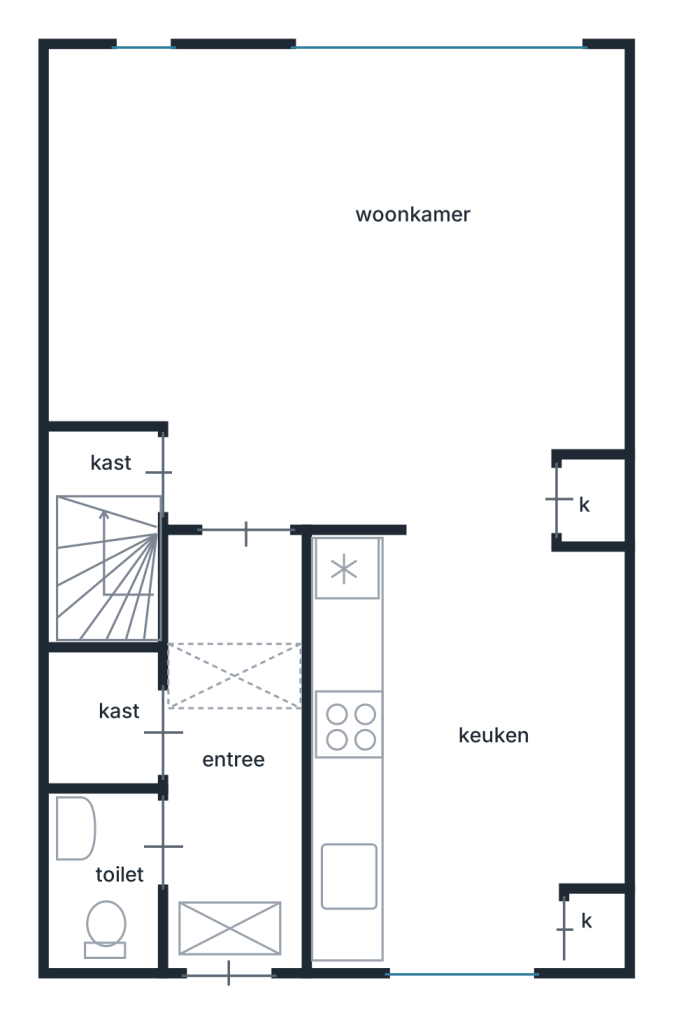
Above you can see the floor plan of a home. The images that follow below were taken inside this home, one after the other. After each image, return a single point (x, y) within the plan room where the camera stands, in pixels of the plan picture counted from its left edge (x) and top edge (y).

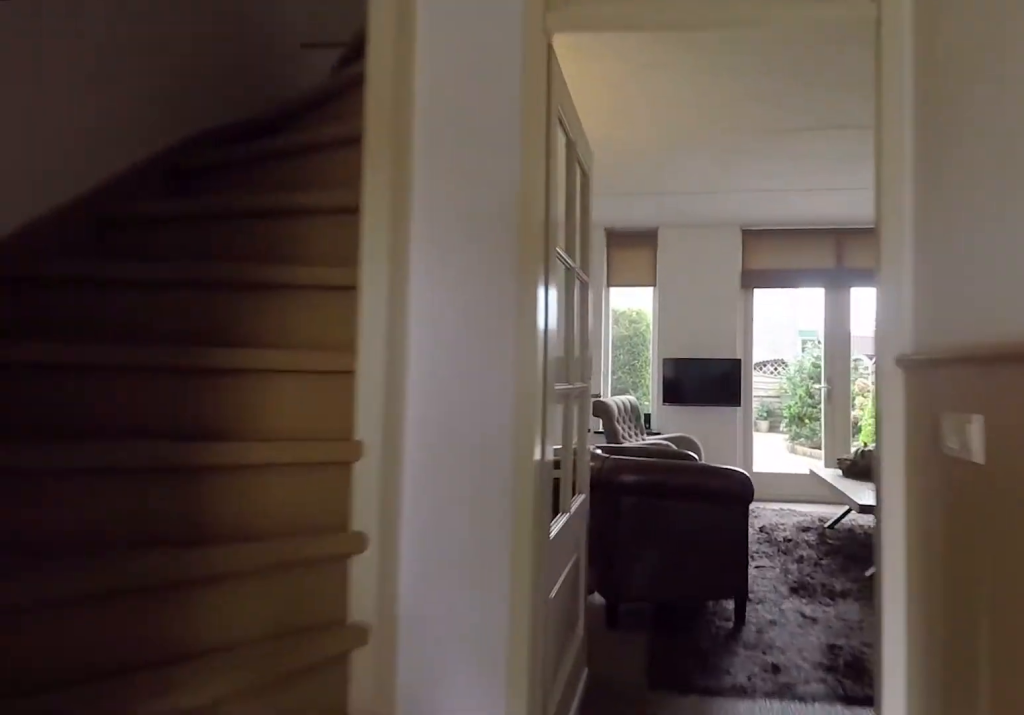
(236, 748)
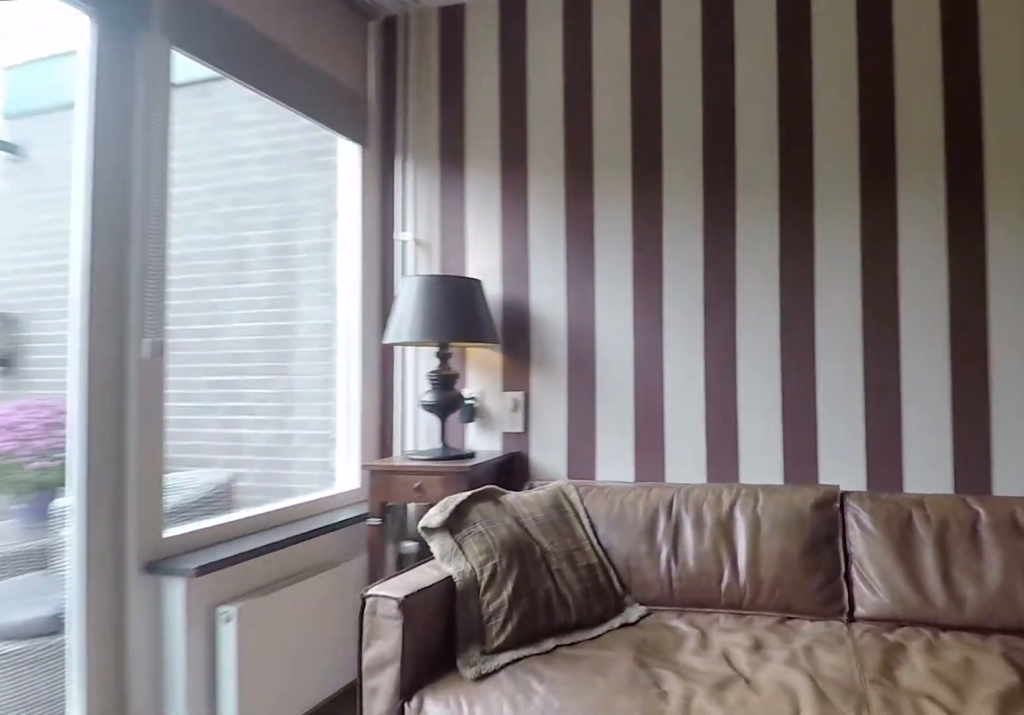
(316, 220)
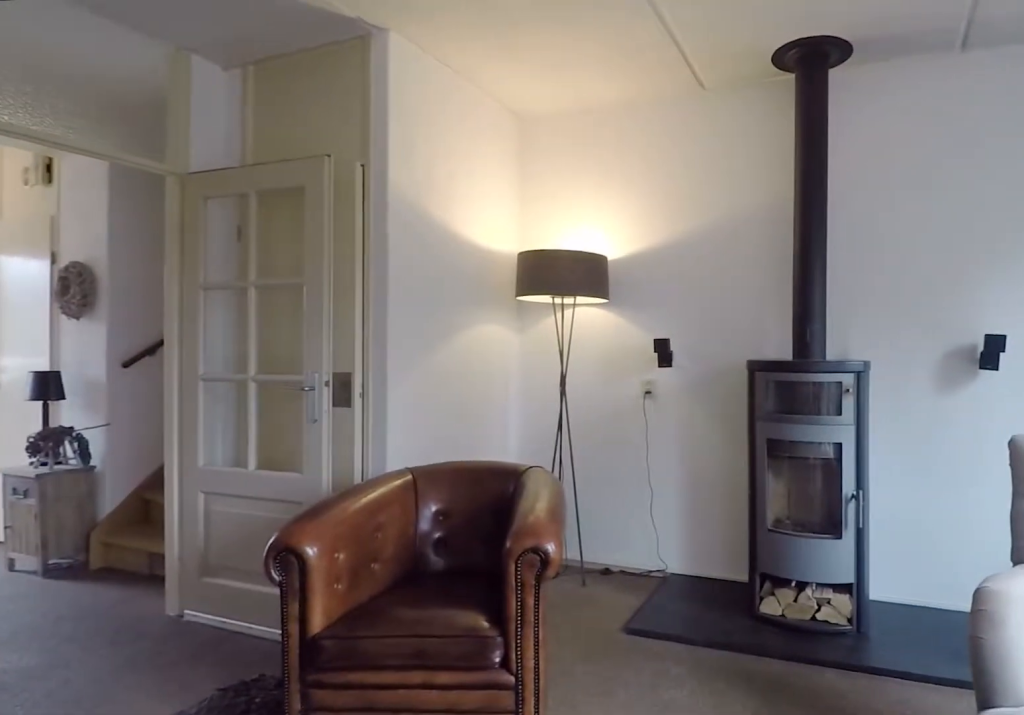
(328, 317)
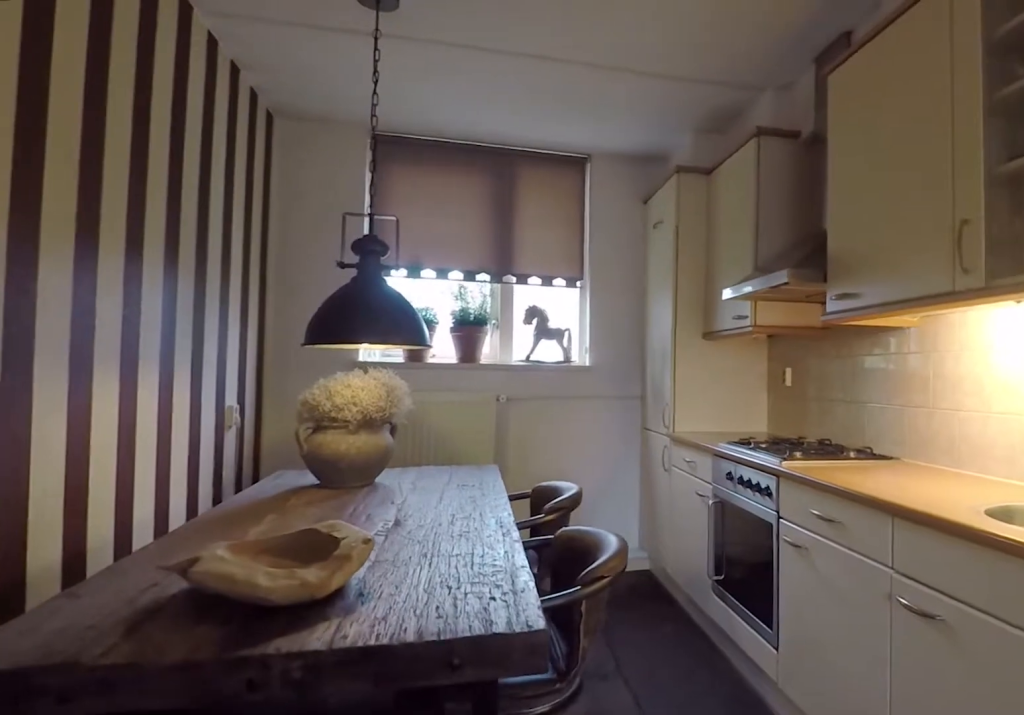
(345, 787)
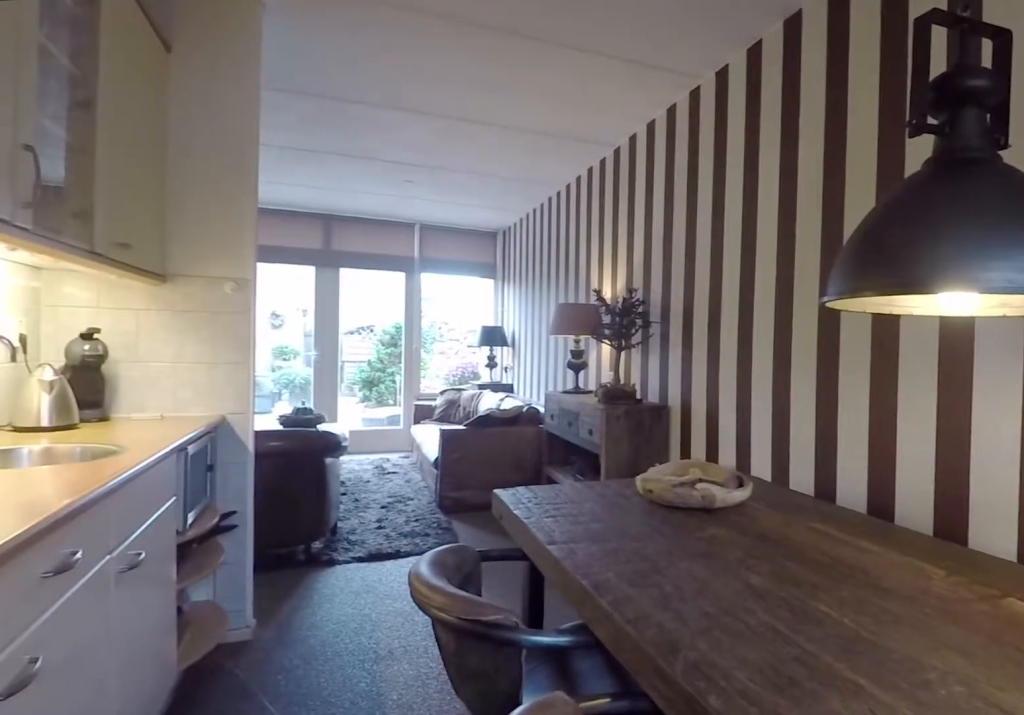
(345, 787)
